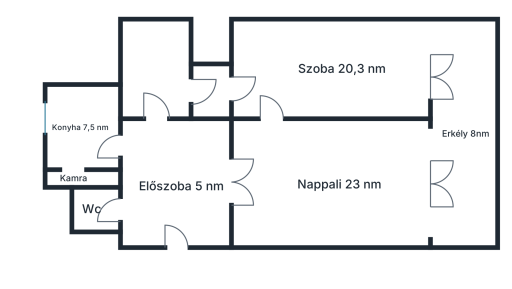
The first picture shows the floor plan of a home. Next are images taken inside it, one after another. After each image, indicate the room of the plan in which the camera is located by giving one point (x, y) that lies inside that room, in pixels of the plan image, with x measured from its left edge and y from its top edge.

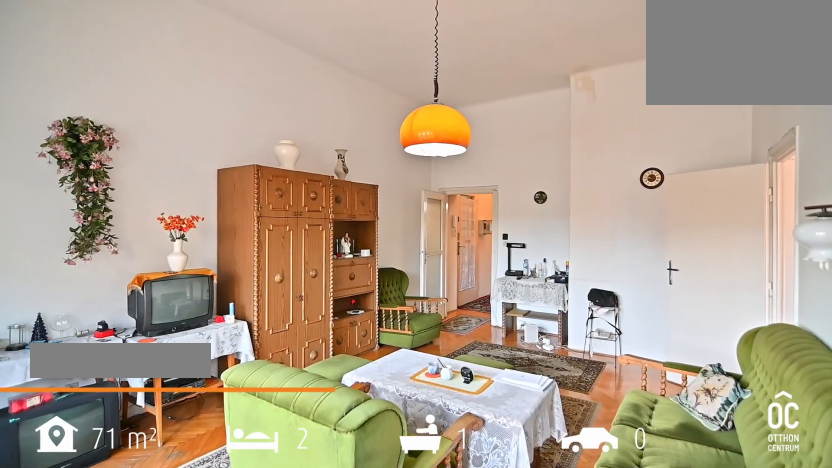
(358, 192)
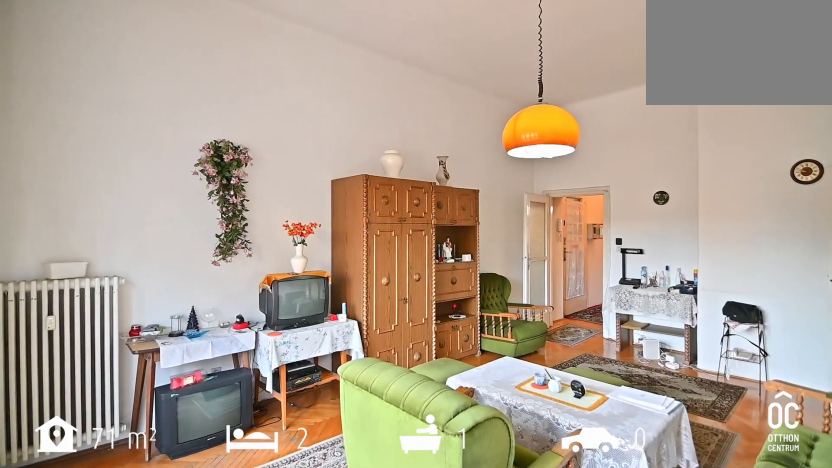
(358, 192)
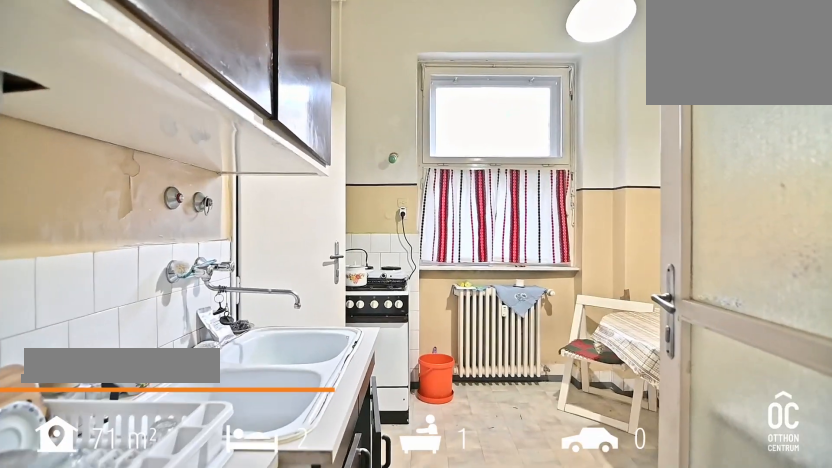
(81, 129)
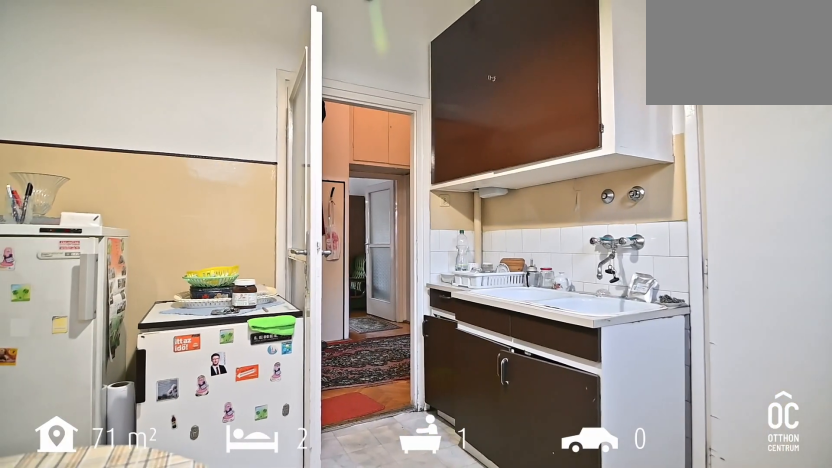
(81, 129)
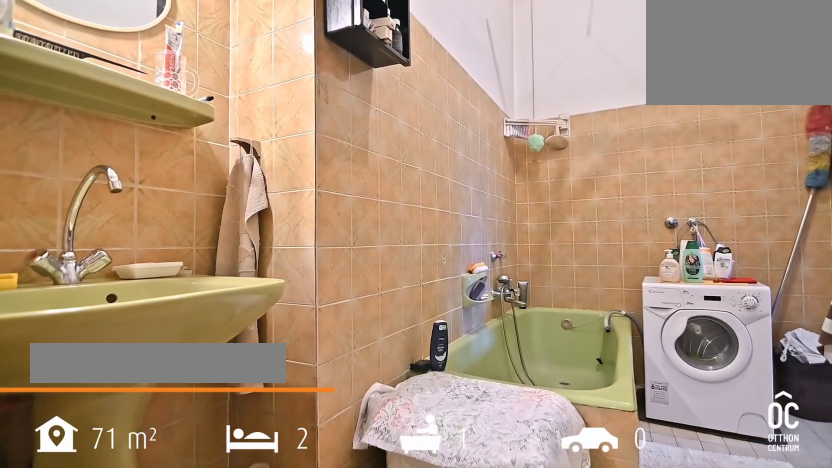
(157, 74)
